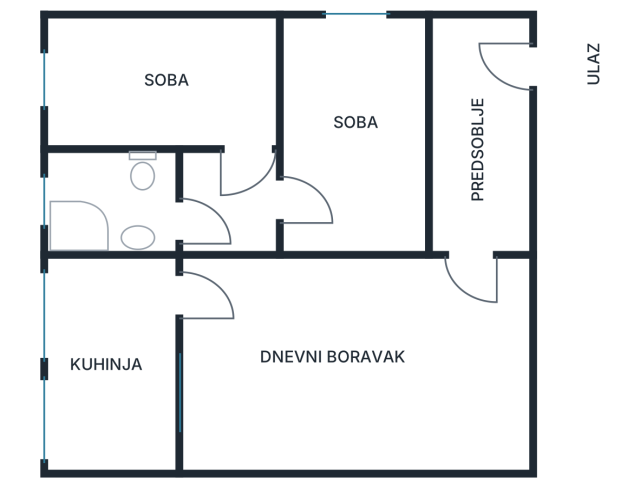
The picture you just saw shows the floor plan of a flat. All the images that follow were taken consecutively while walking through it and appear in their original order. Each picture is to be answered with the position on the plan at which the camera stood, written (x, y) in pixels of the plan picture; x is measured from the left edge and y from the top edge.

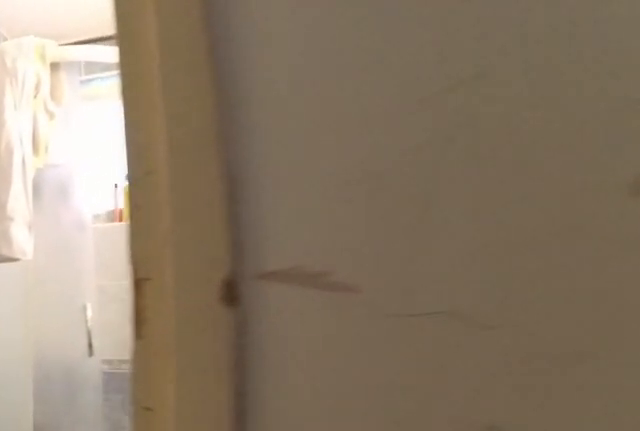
(240, 218)
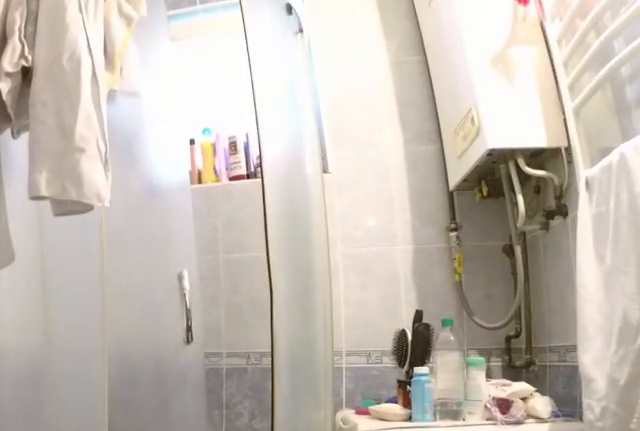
(193, 211)
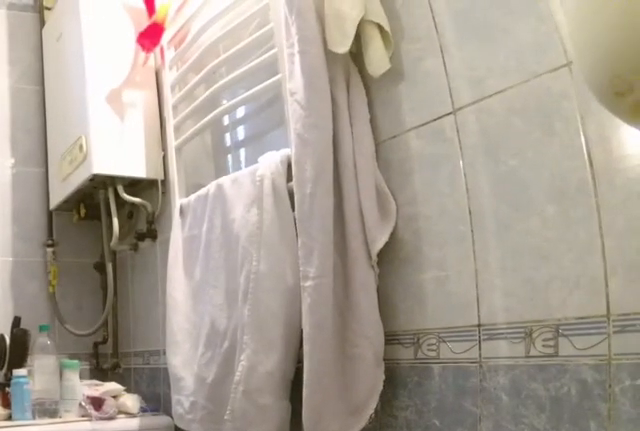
(191, 211)
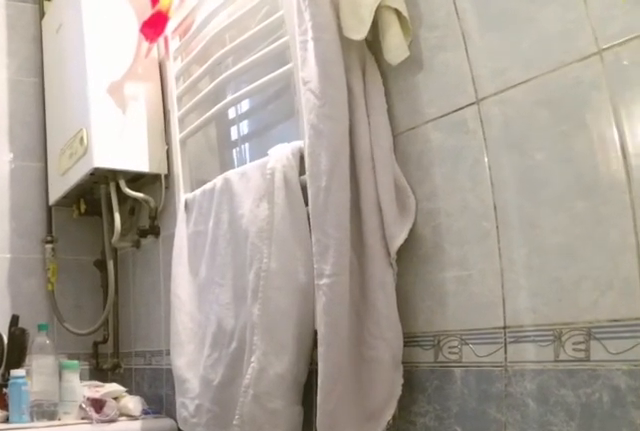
(191, 211)
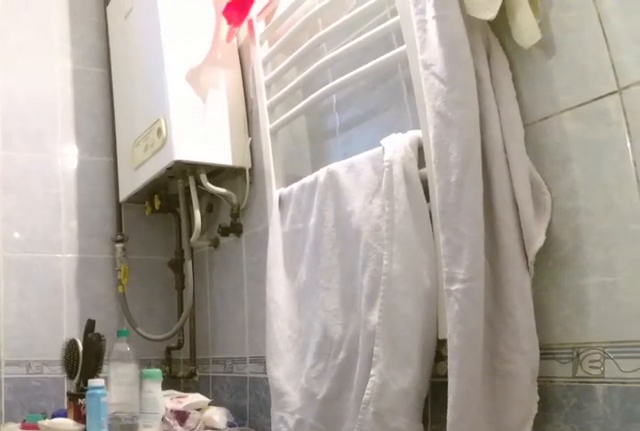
(191, 211)
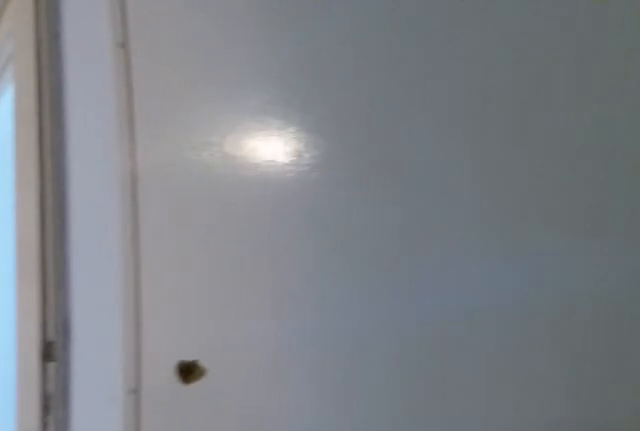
(223, 185)
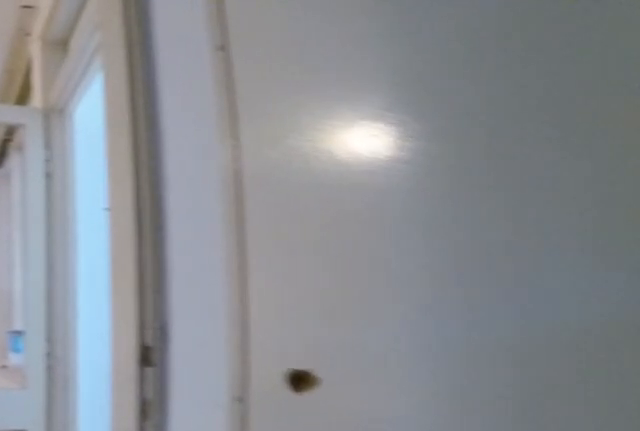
(227, 184)
